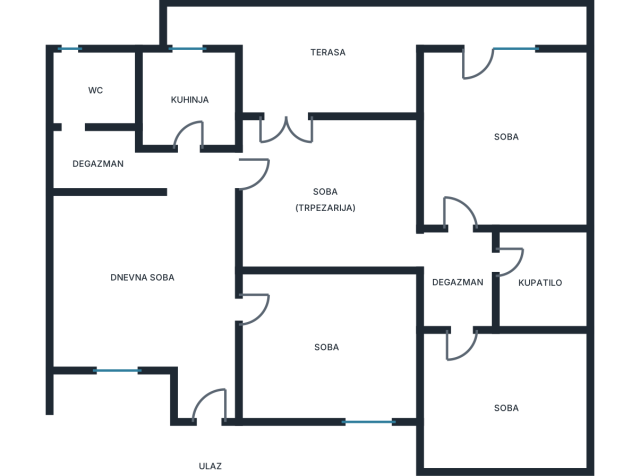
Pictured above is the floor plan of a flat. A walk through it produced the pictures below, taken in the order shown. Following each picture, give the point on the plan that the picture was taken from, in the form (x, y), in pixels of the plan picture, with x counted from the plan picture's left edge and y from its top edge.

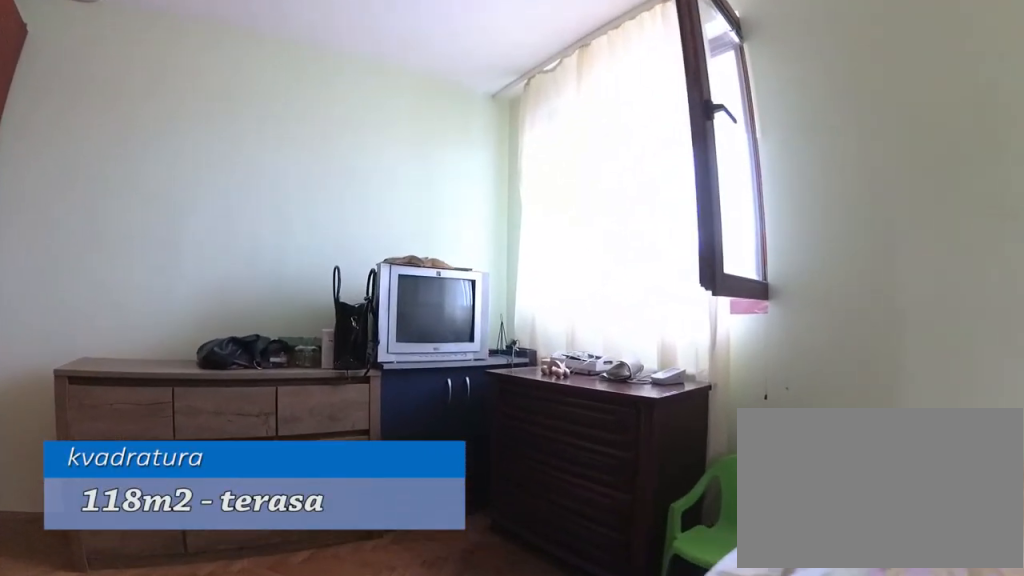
(304, 319)
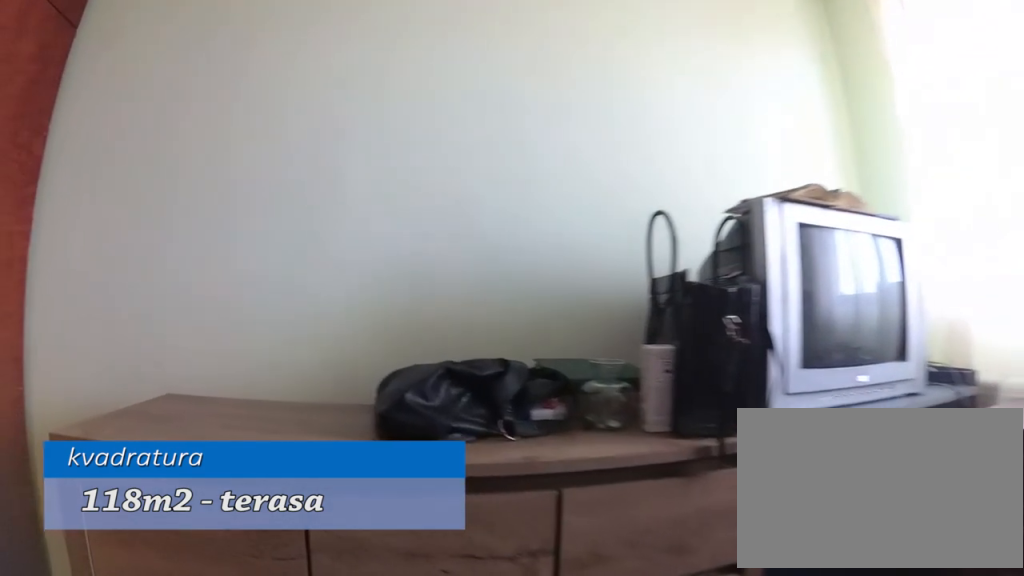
(347, 349)
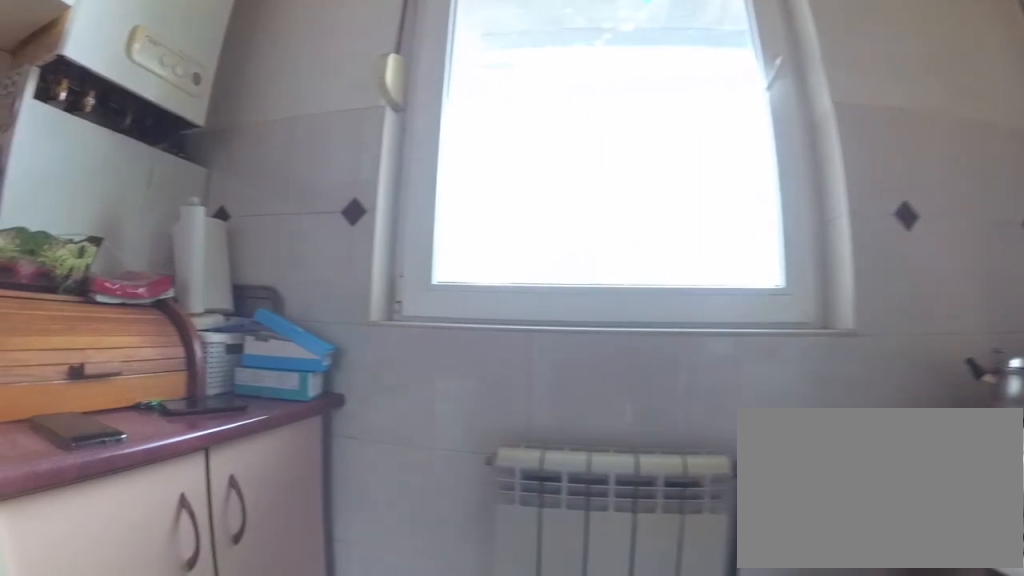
(189, 102)
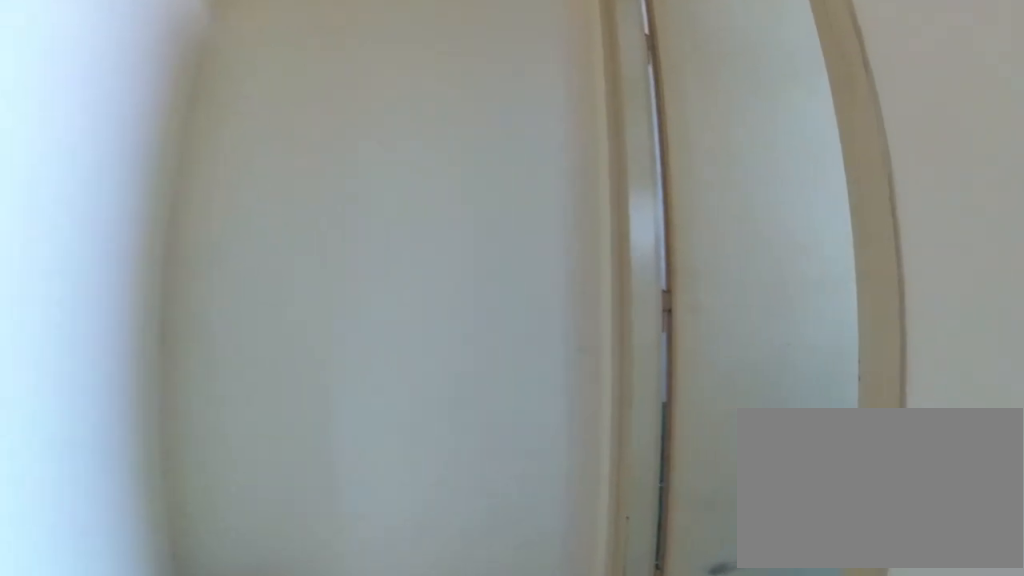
(136, 171)
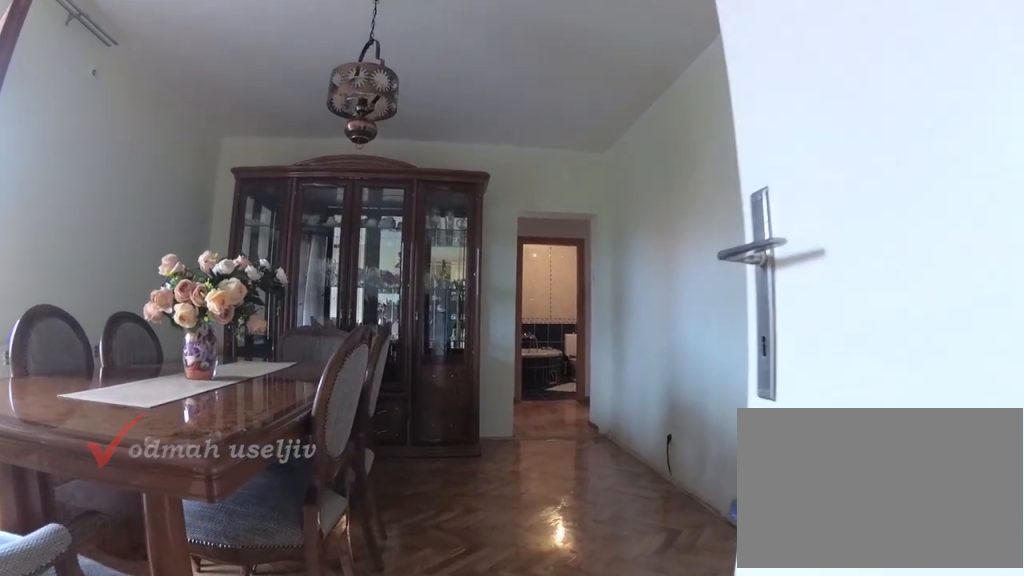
(229, 200)
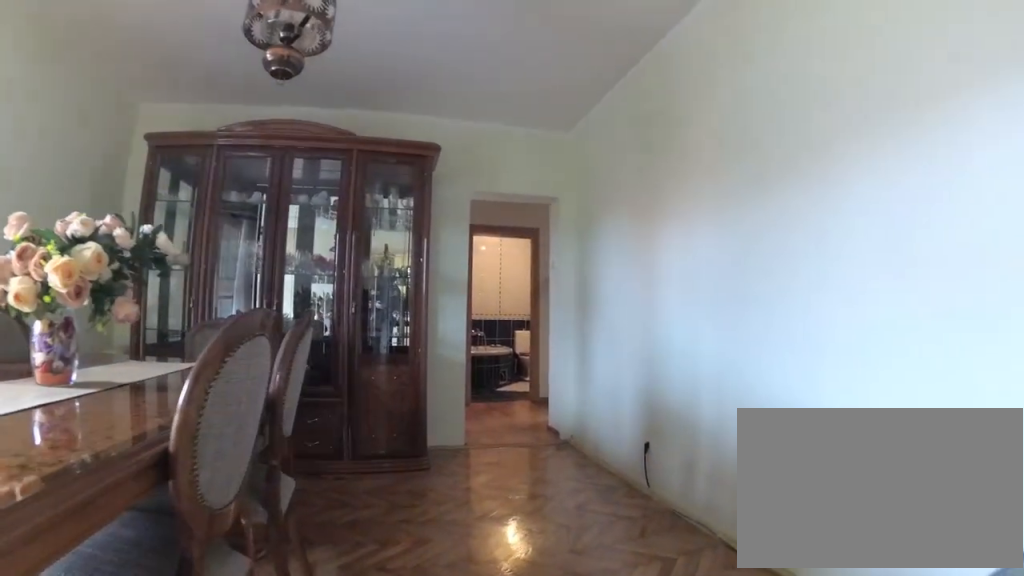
(246, 207)
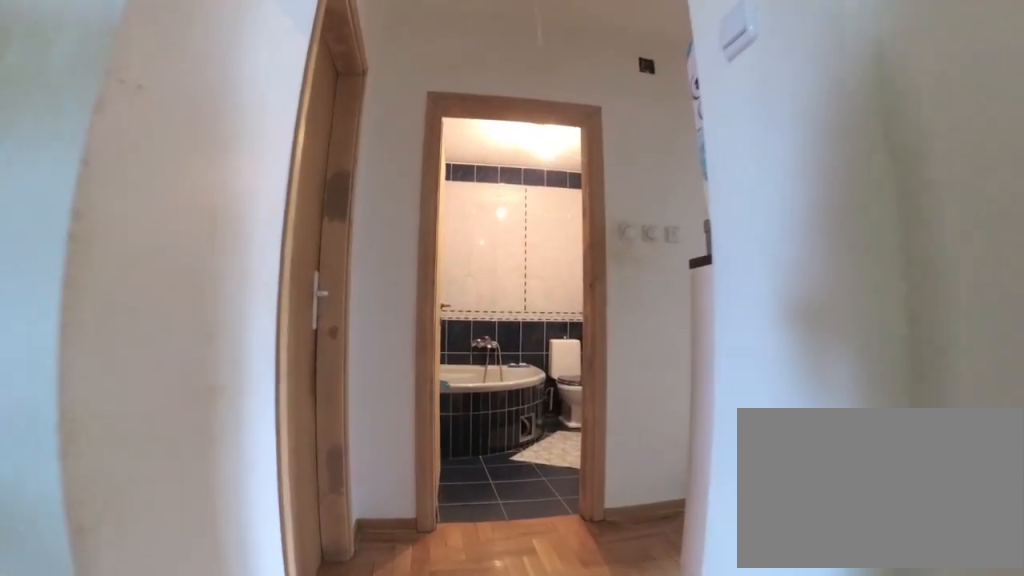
(361, 238)
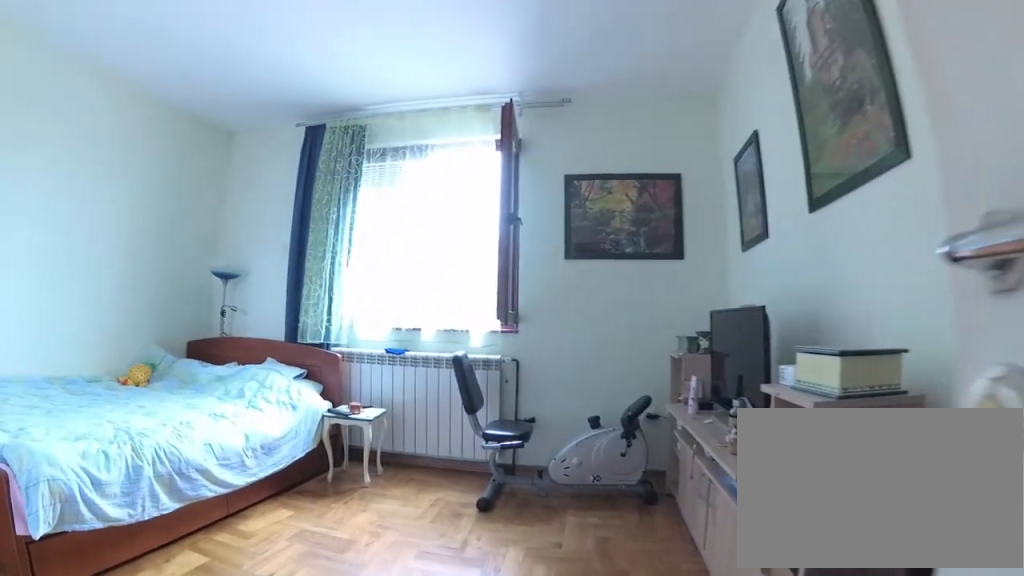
(460, 319)
